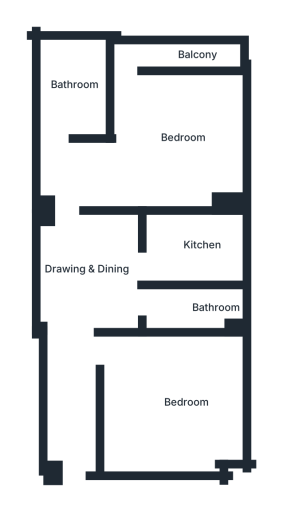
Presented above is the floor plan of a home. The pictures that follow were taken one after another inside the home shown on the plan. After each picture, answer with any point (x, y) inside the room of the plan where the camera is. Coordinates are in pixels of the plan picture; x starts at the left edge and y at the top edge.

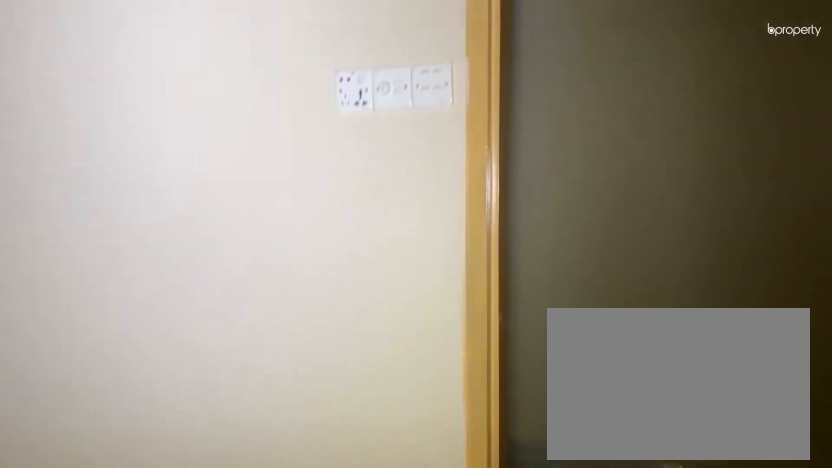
(171, 405)
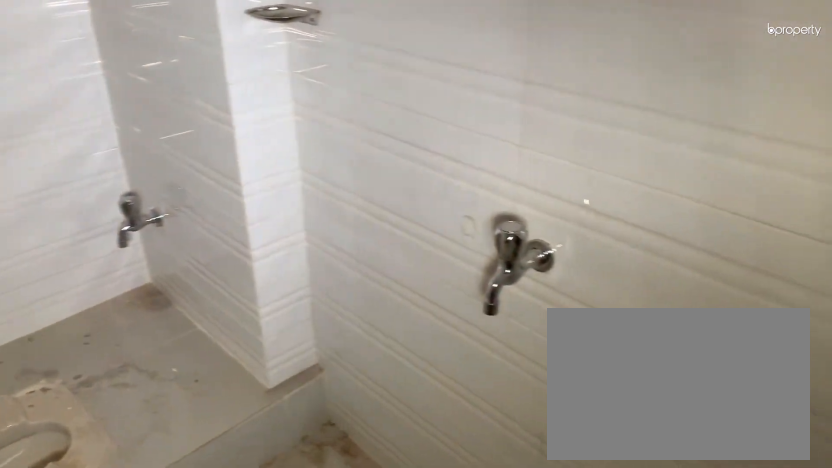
(199, 311)
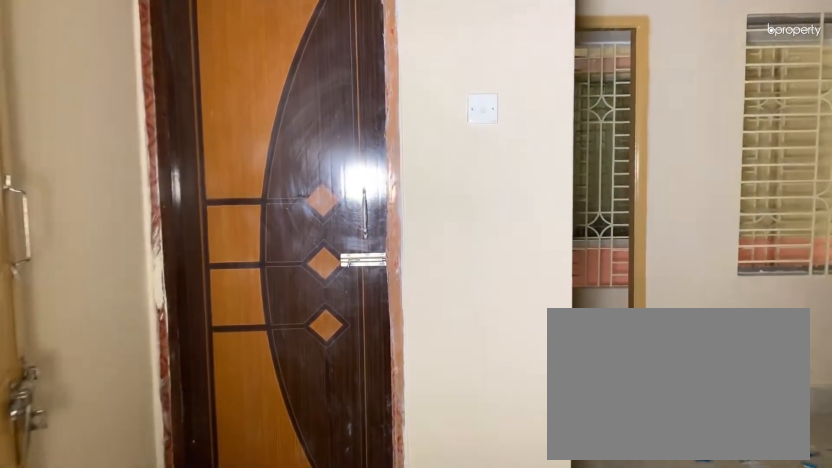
(174, 137)
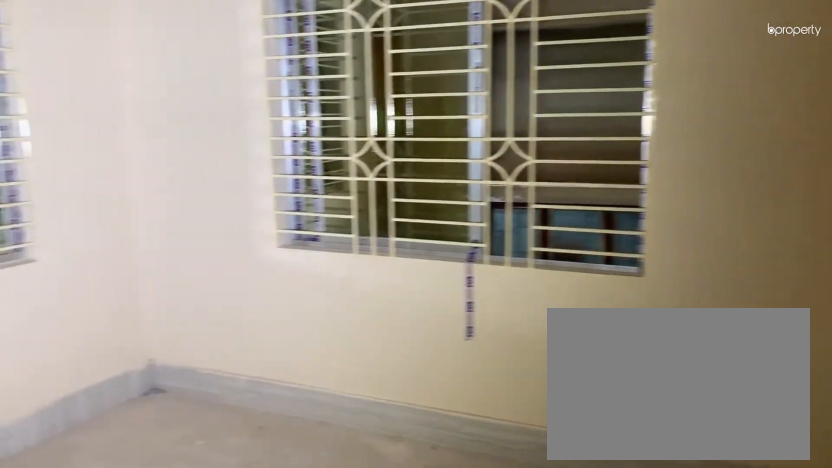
(174, 137)
